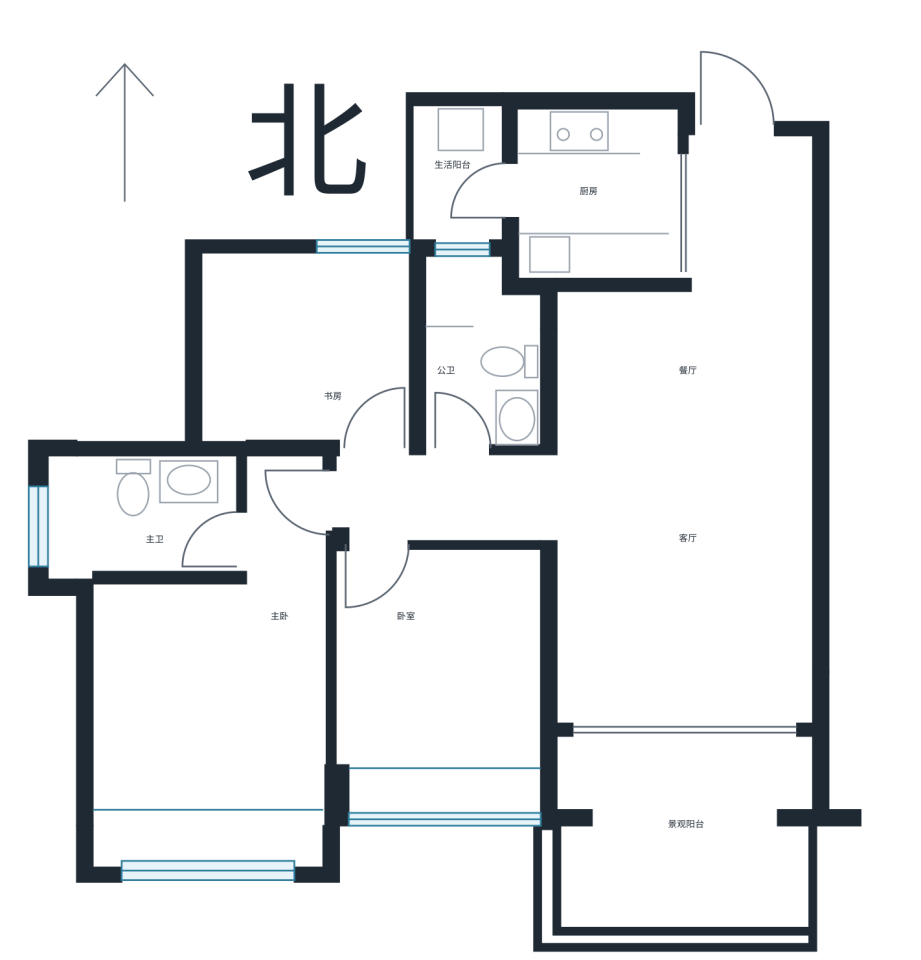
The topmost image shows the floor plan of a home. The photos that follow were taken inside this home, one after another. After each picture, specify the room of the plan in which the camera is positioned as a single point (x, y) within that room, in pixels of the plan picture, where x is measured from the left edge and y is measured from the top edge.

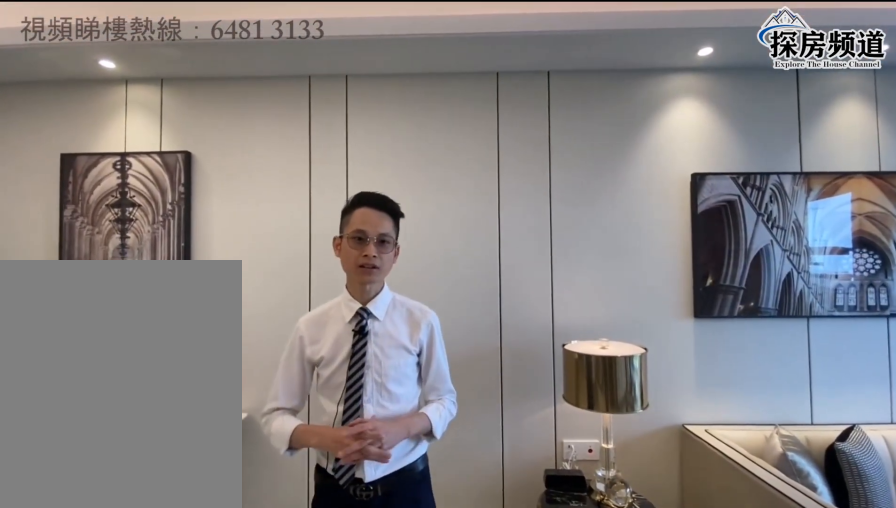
(709, 462)
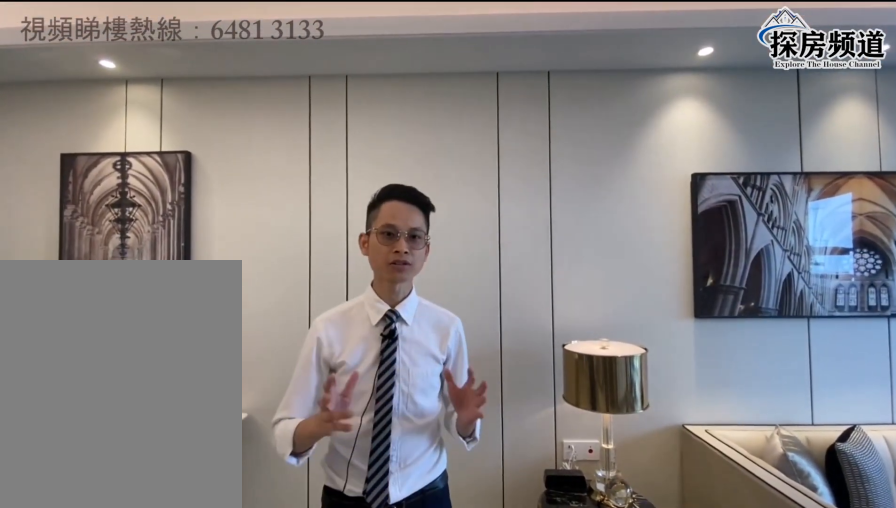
(711, 442)
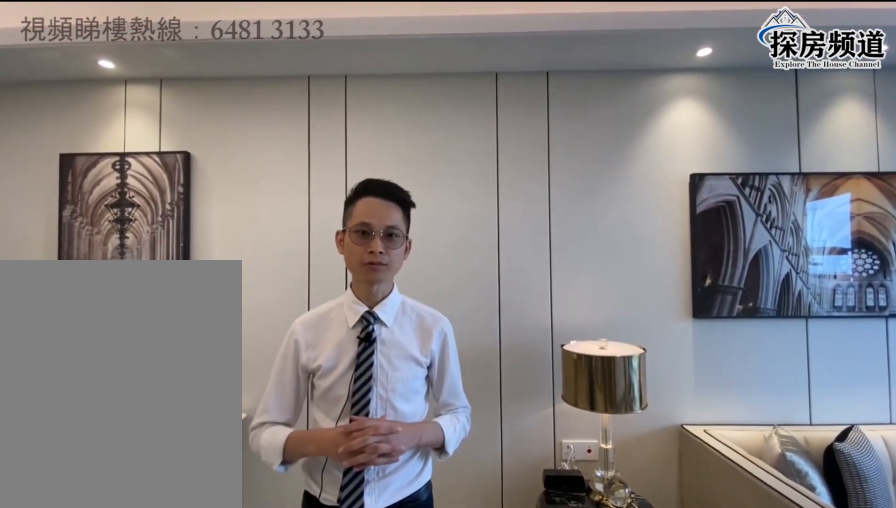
(709, 462)
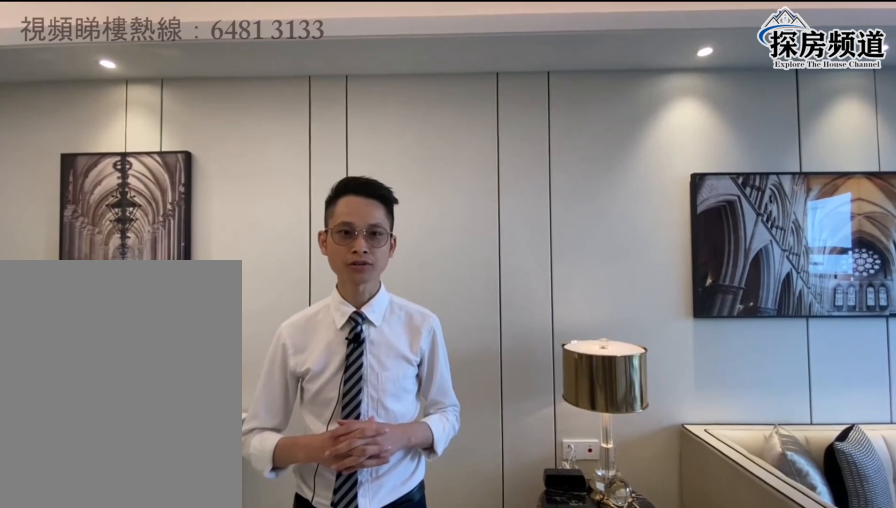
(710, 441)
